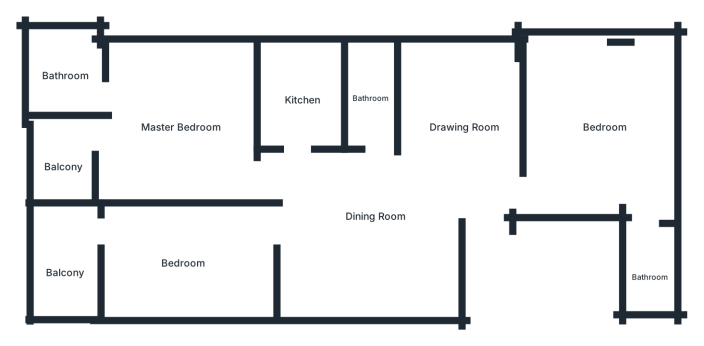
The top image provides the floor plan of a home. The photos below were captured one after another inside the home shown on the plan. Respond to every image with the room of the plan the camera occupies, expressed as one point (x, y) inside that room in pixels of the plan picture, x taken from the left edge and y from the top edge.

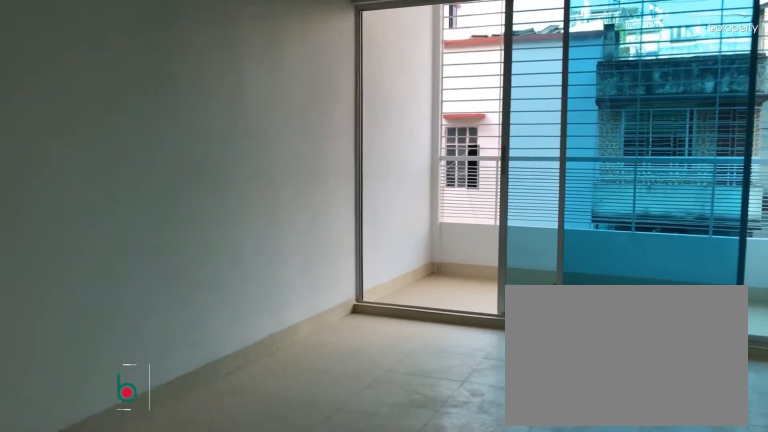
(185, 265)
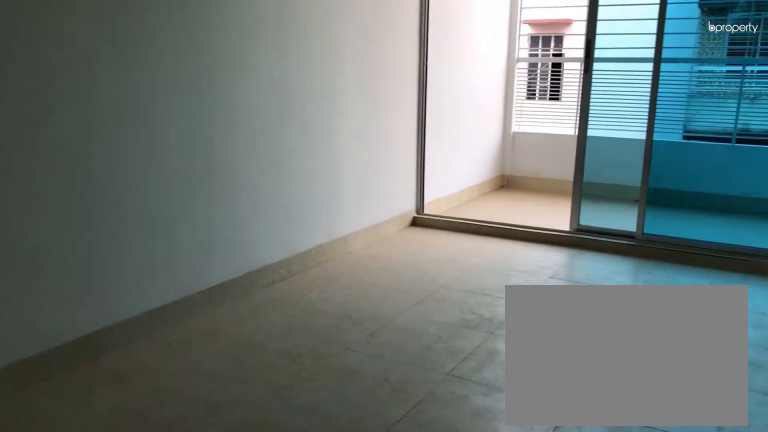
(185, 265)
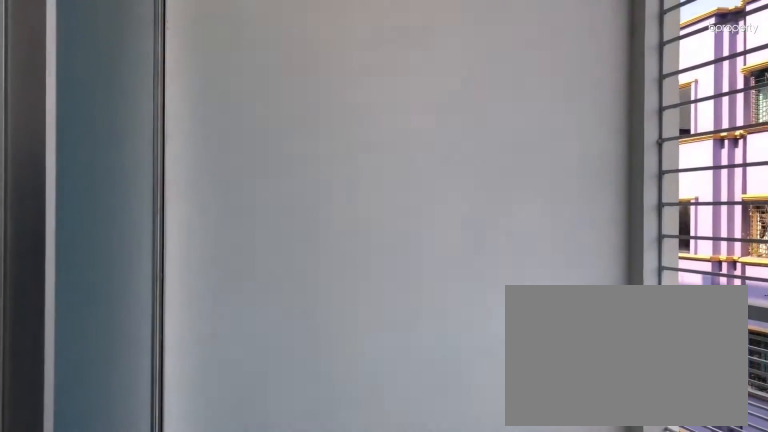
(70, 265)
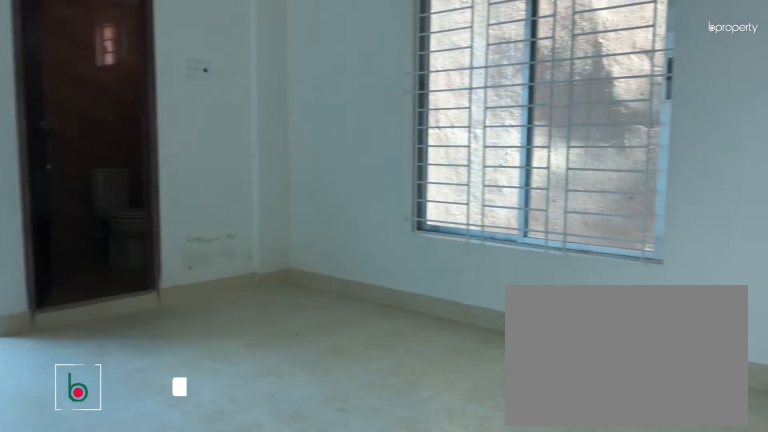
(174, 129)
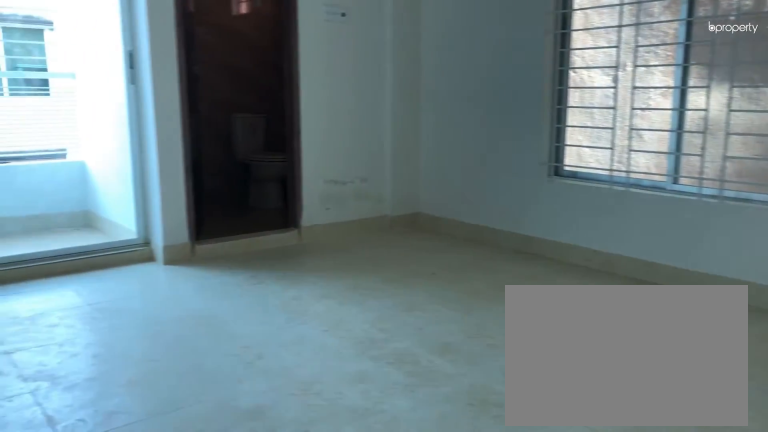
(174, 129)
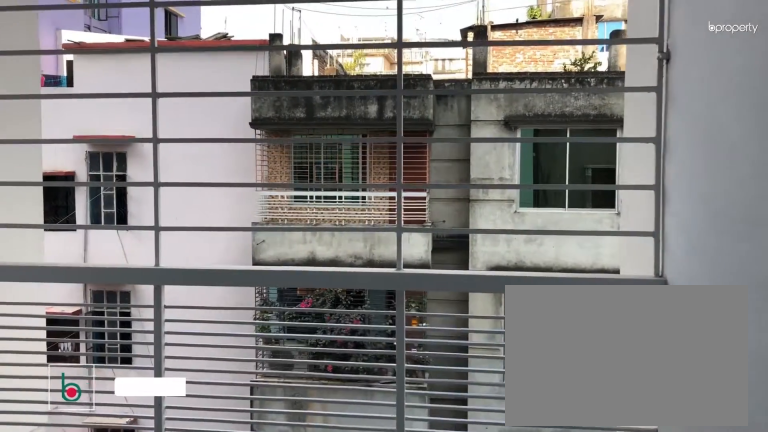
(66, 167)
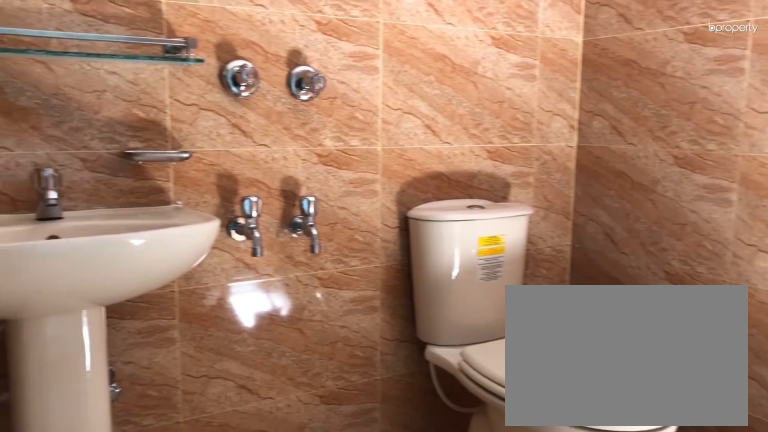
(65, 83)
